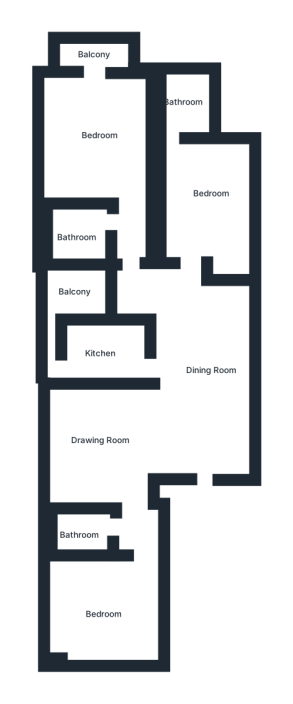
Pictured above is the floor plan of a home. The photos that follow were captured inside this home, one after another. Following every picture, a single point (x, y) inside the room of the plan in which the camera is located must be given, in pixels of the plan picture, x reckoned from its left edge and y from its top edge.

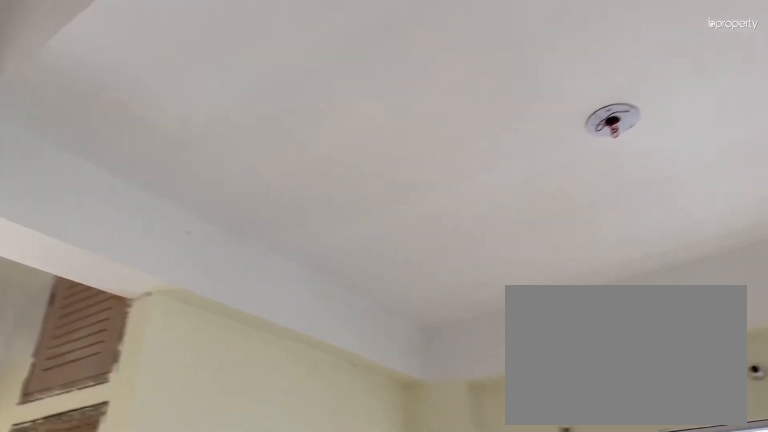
(94, 435)
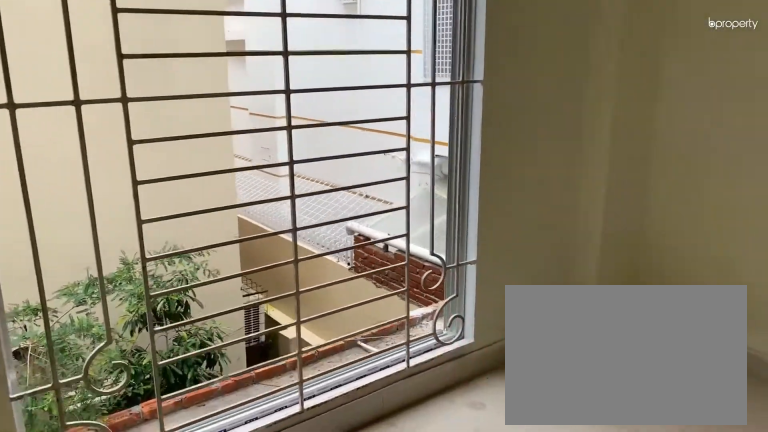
(102, 611)
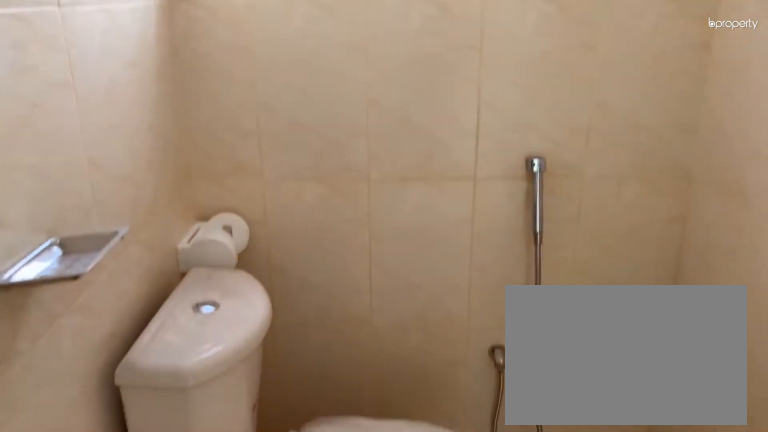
(85, 528)
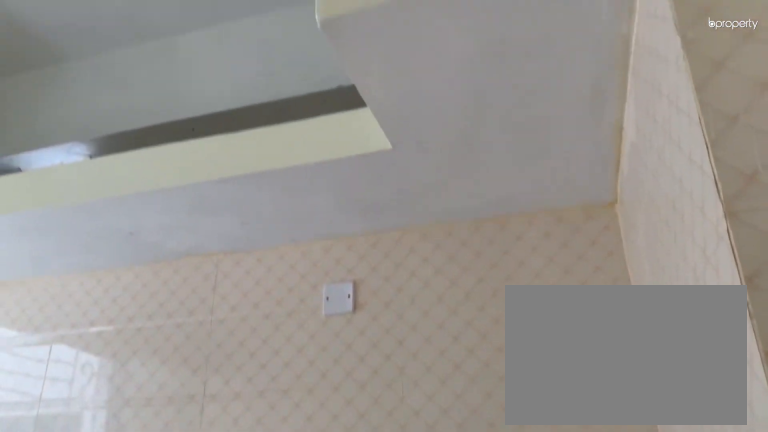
(104, 349)
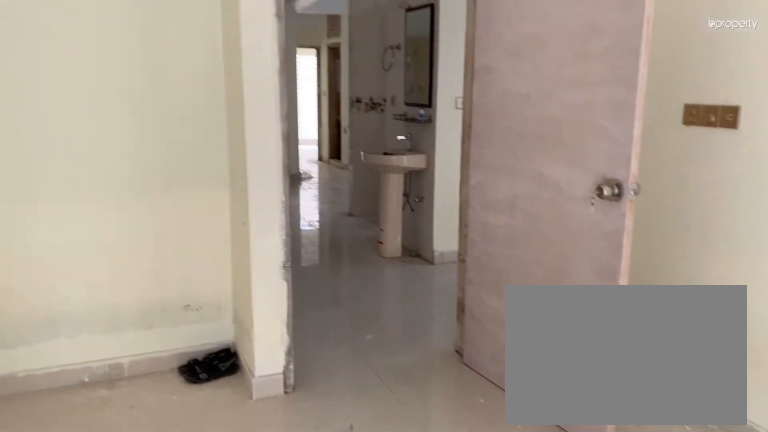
(200, 201)
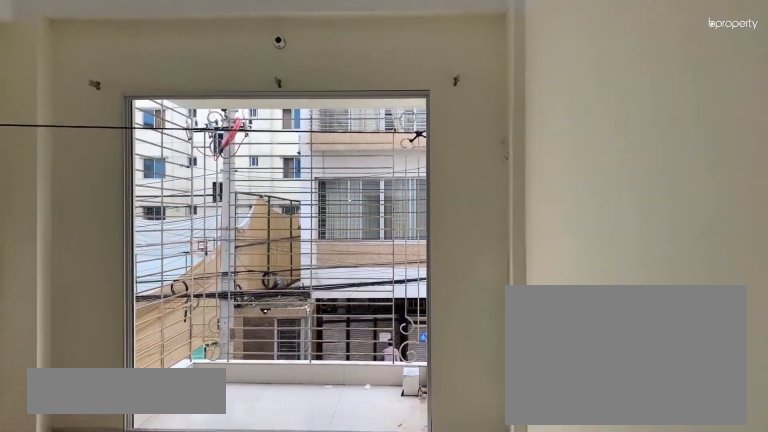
(91, 126)
